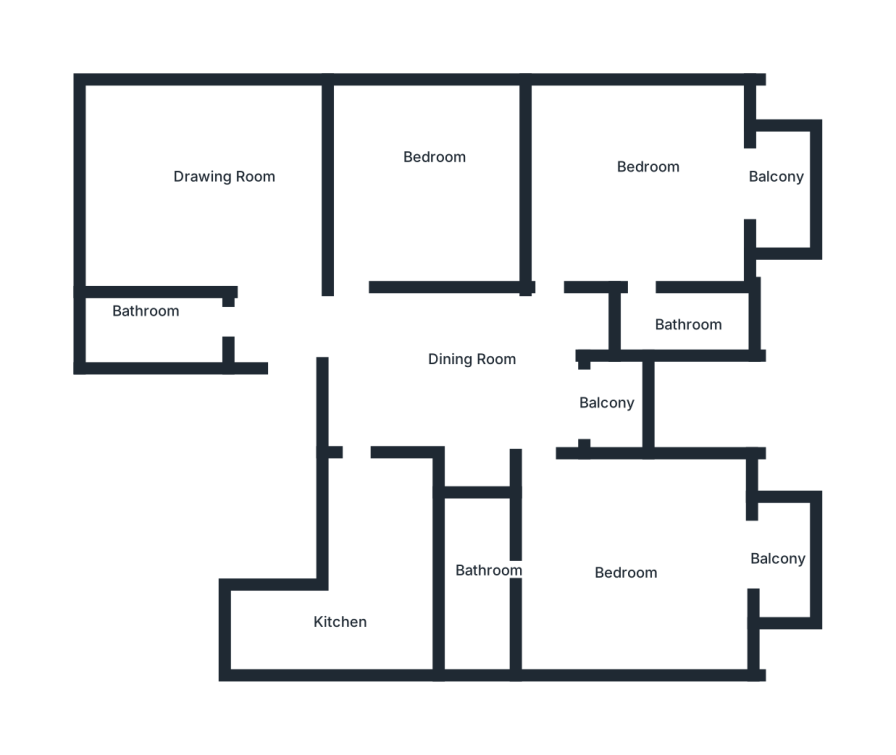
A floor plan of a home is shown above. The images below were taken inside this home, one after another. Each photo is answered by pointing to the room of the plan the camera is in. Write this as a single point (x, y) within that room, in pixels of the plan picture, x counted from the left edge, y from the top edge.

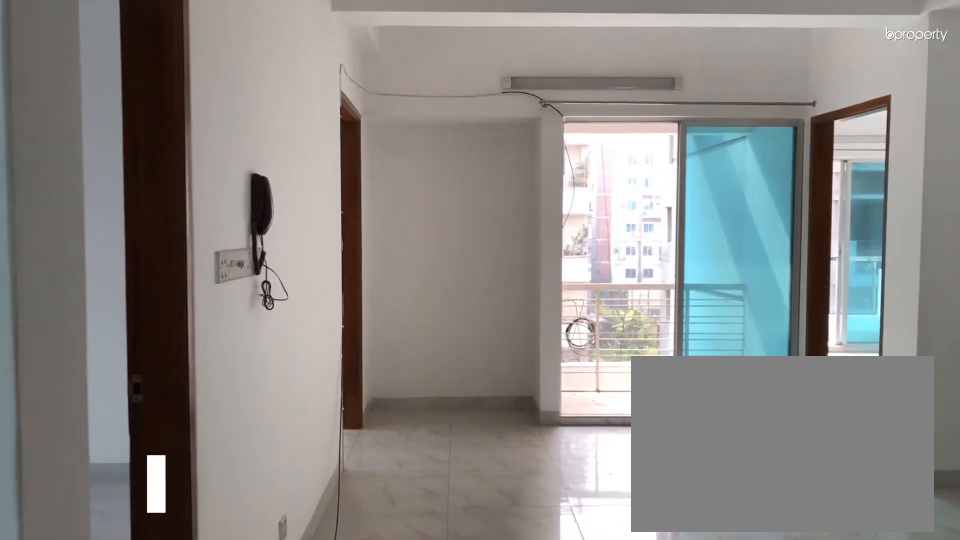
(377, 367)
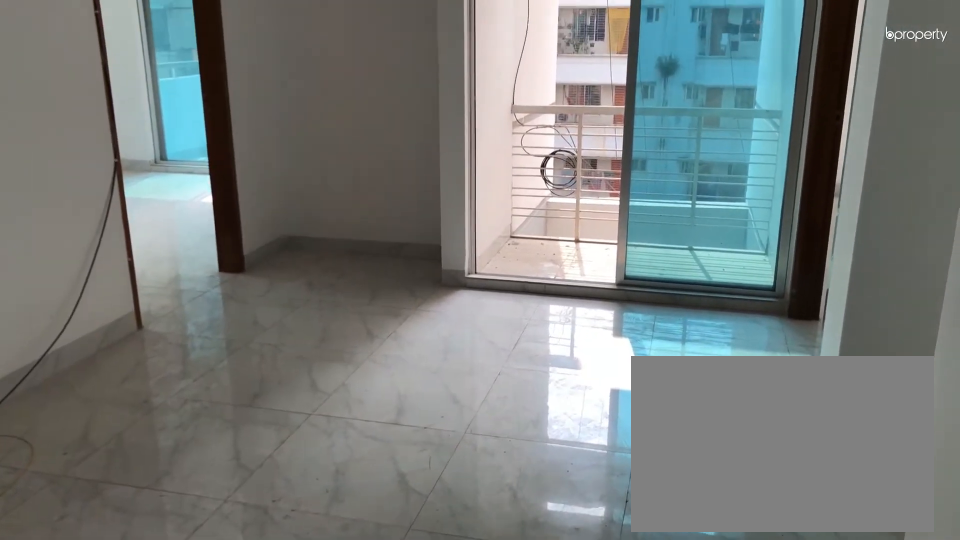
(491, 380)
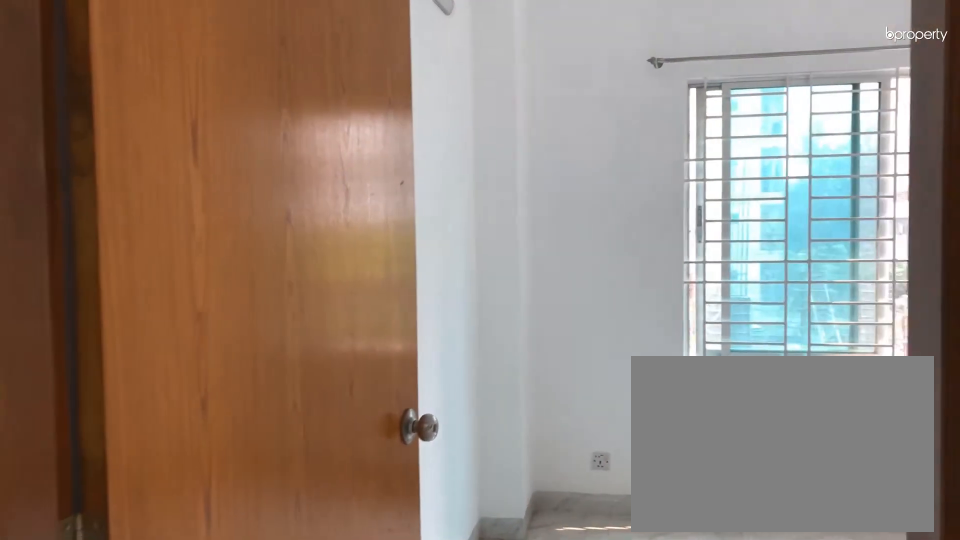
(352, 286)
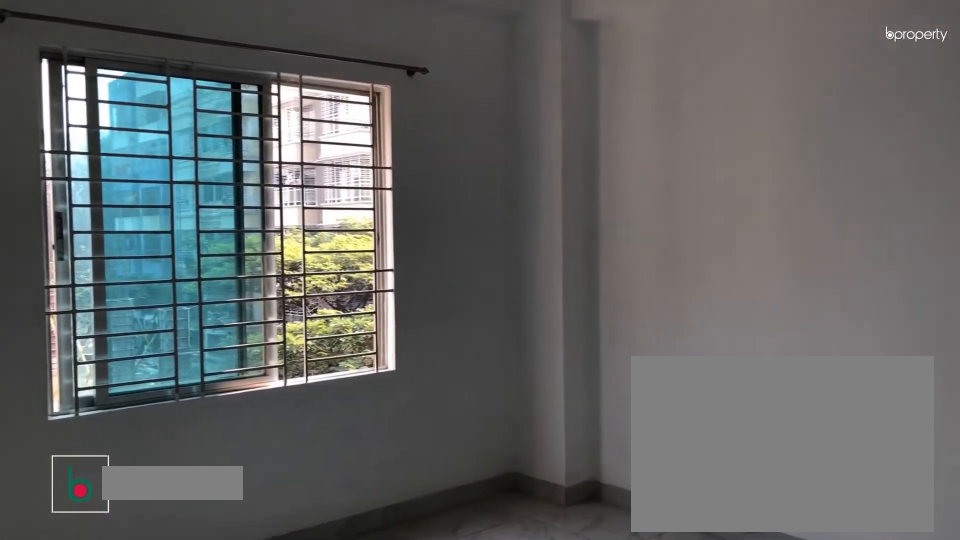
(426, 183)
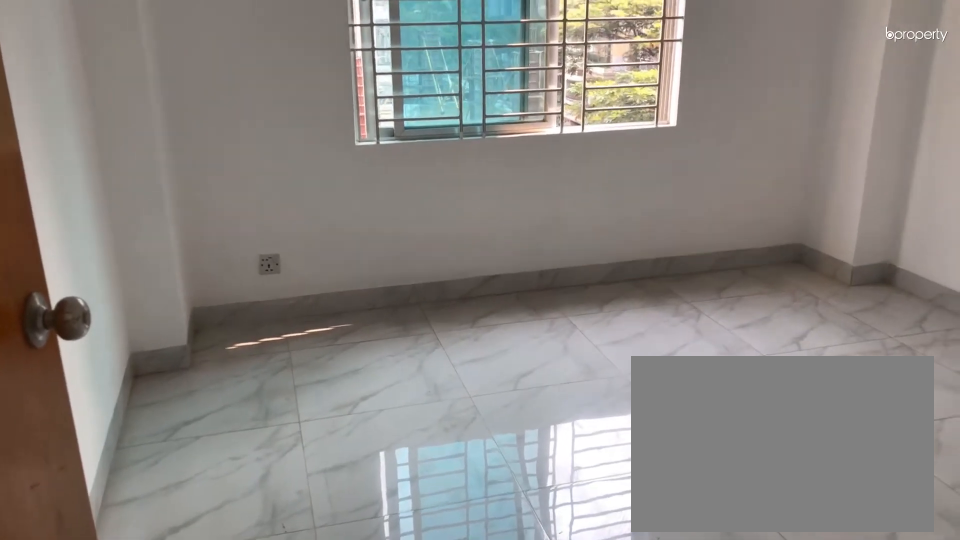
(426, 183)
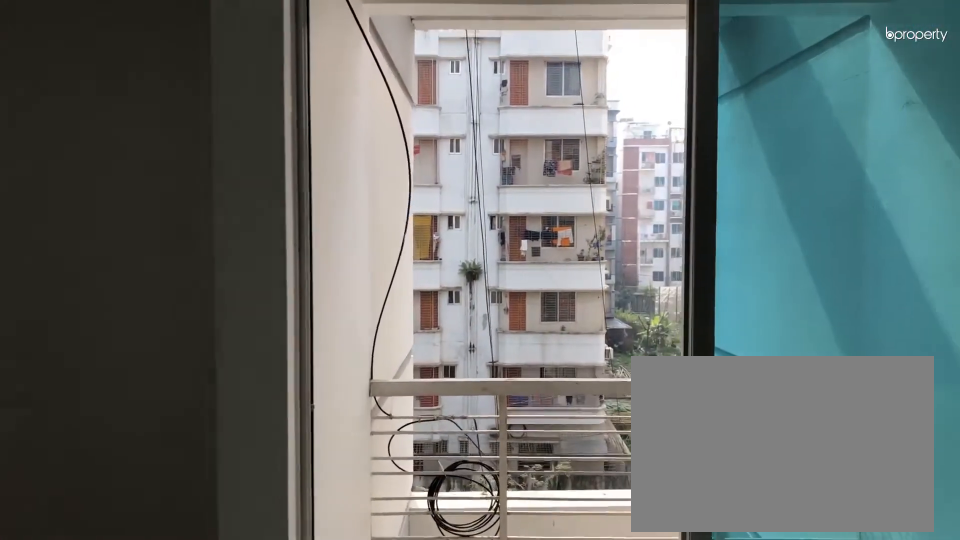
(523, 411)
